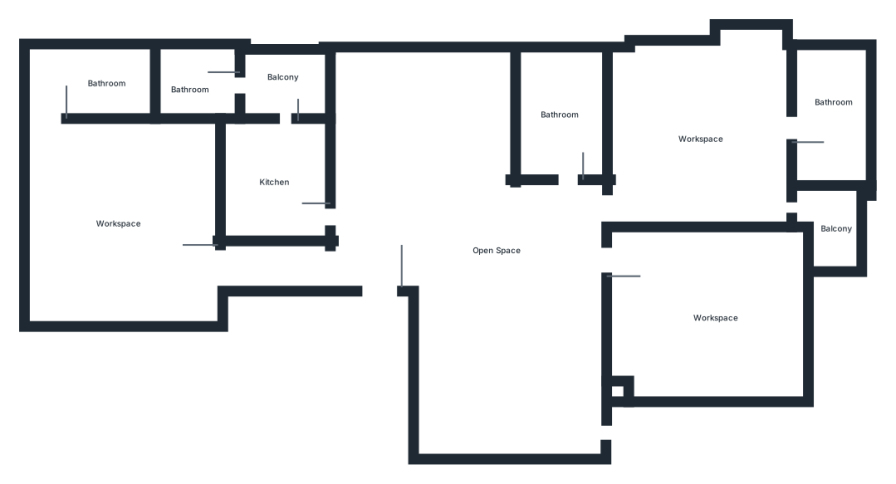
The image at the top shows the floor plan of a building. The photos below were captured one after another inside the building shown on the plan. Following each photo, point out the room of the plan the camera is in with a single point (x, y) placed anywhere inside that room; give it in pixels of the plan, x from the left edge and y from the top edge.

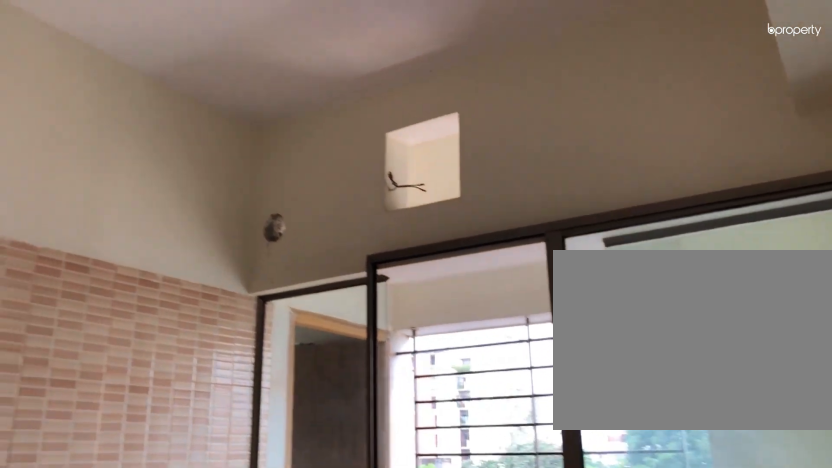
(283, 182)
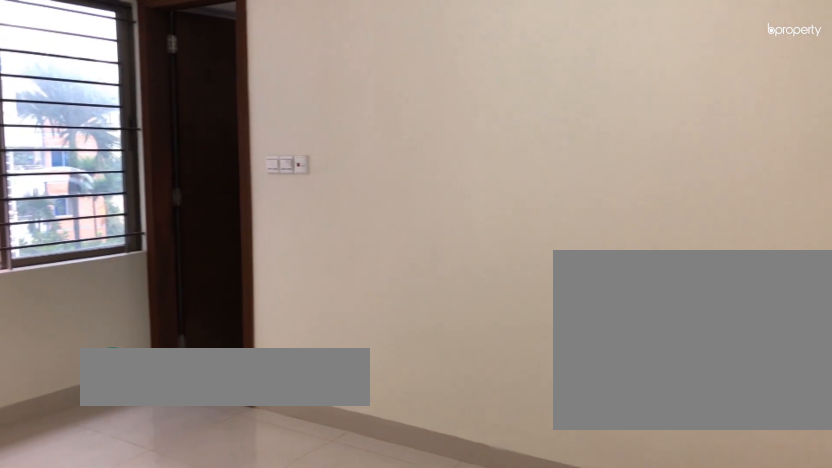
(123, 221)
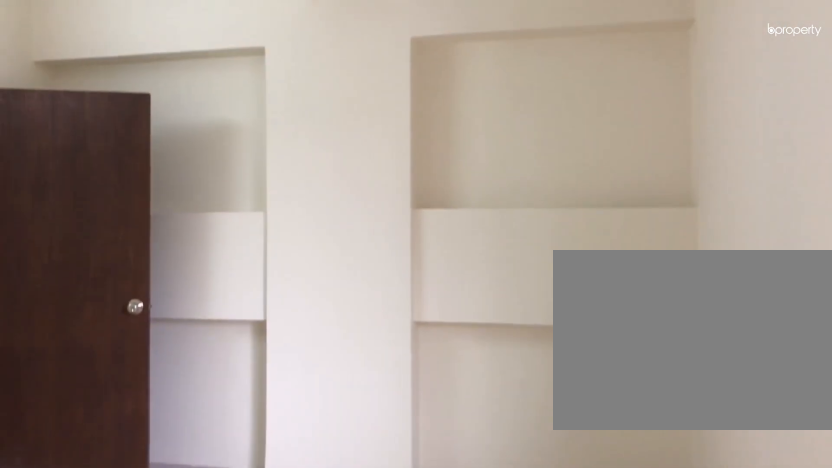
(123, 221)
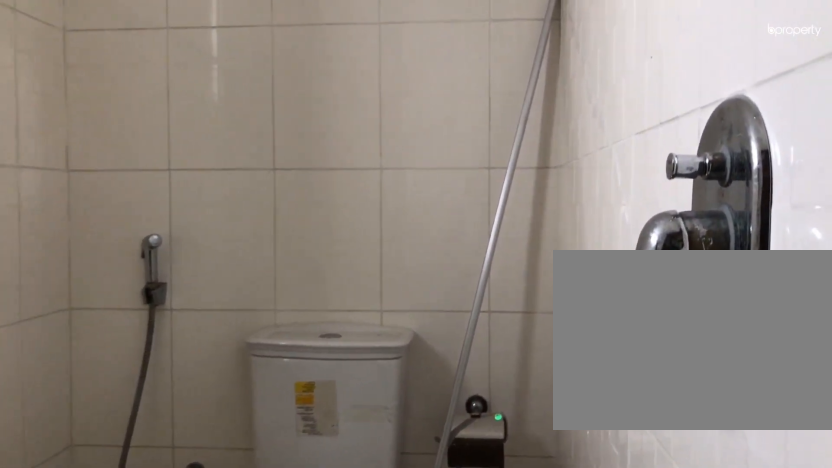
(92, 81)
